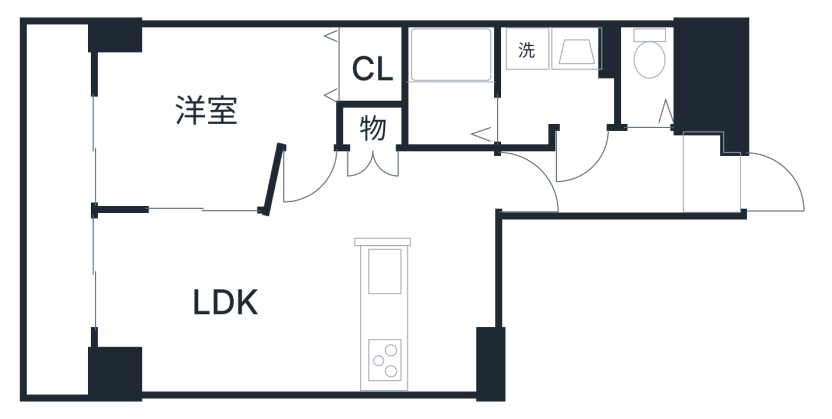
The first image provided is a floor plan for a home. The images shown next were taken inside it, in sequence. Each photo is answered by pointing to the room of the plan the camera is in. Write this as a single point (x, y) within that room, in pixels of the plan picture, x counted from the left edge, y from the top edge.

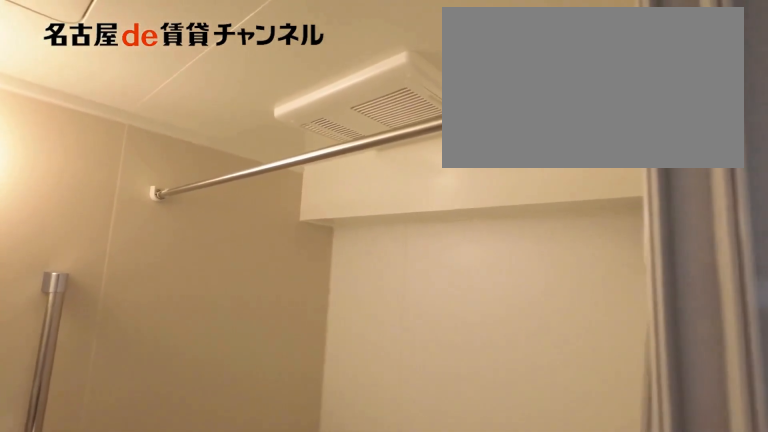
(448, 89)
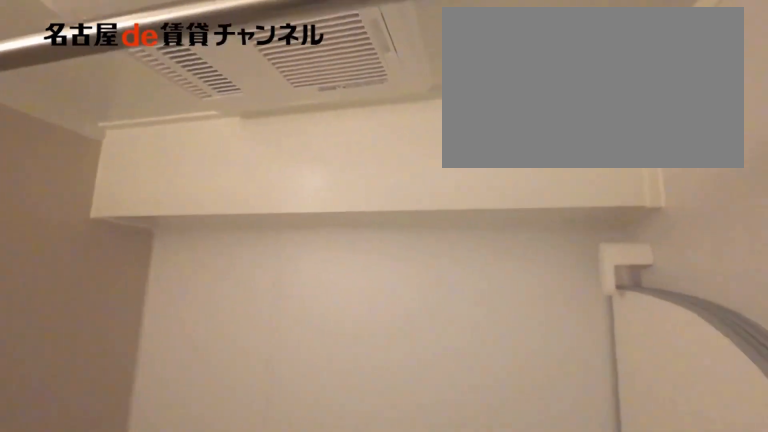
(448, 89)
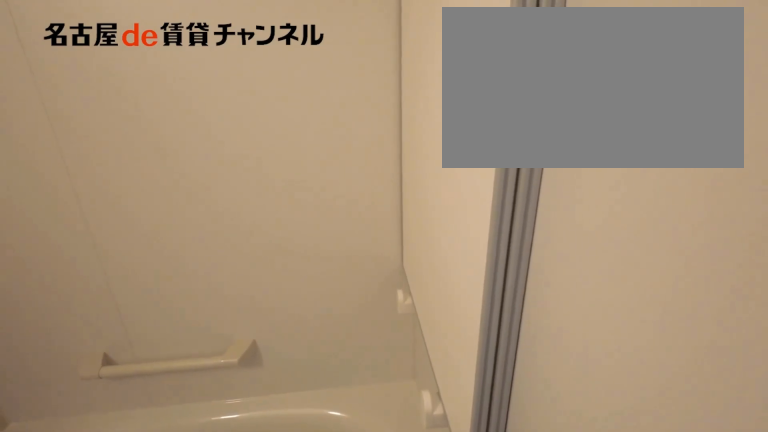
(448, 89)
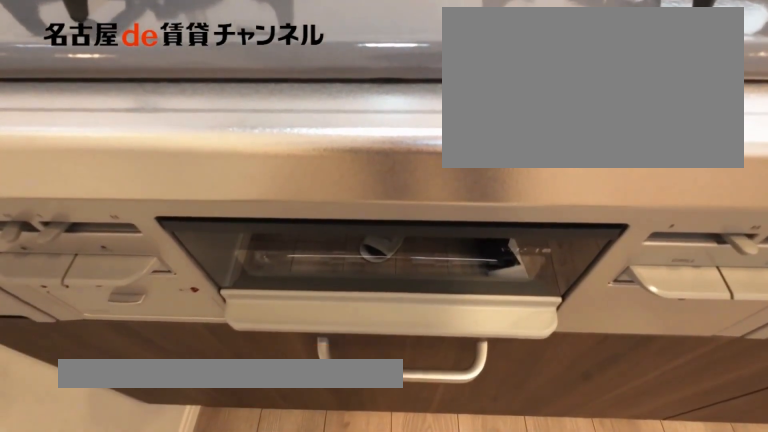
(426, 320)
